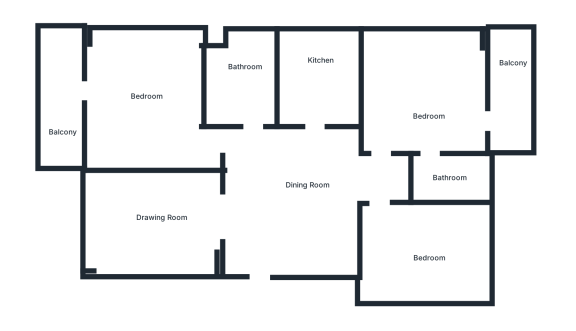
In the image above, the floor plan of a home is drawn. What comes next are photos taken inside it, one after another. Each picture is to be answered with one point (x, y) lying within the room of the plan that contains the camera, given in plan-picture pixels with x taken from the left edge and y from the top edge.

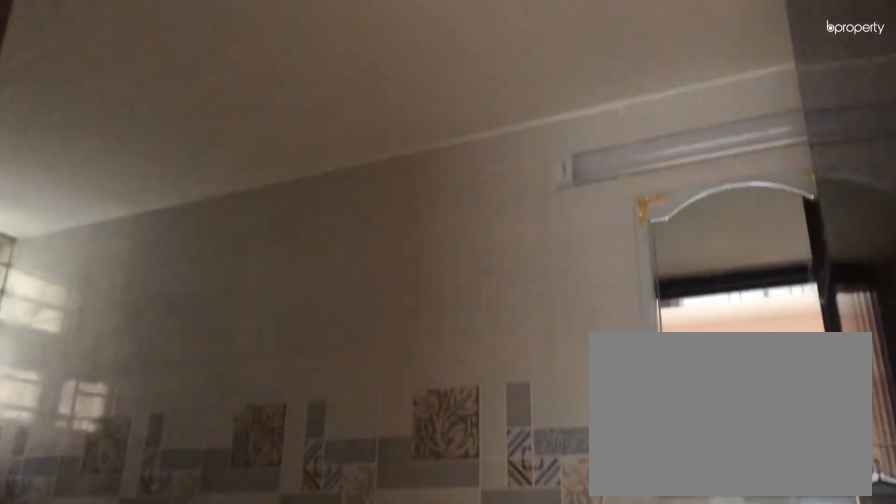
(451, 176)
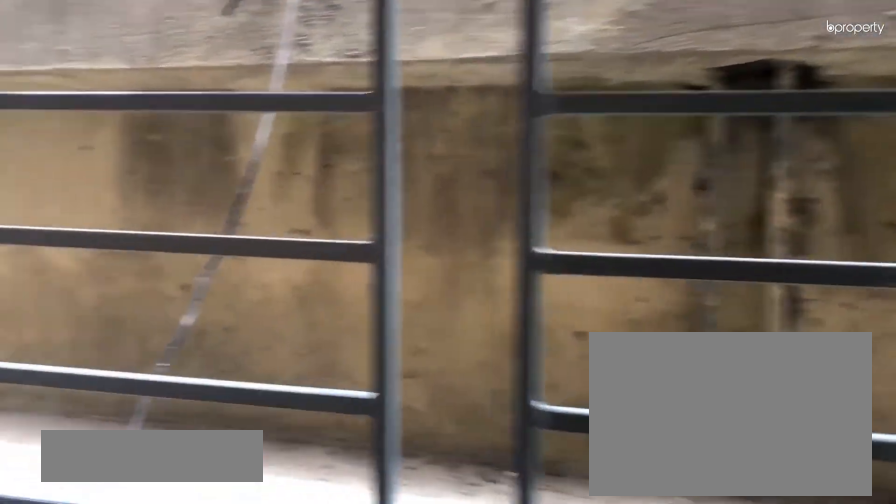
(510, 77)
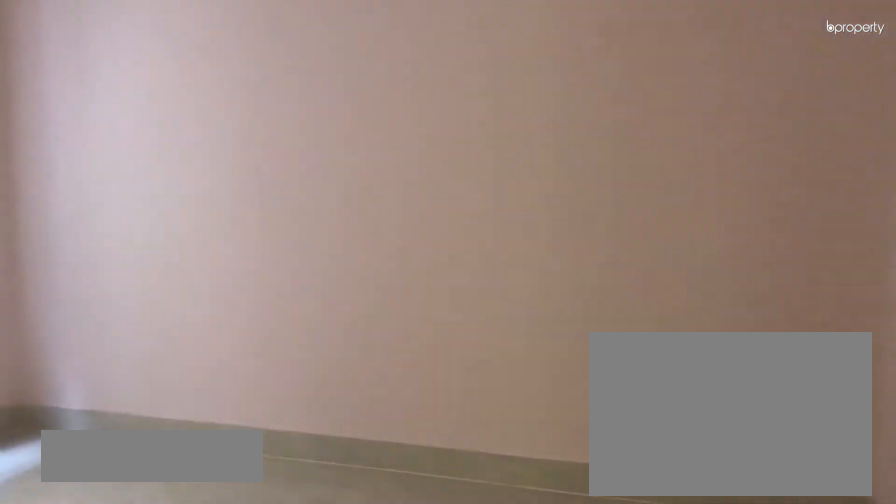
(428, 259)
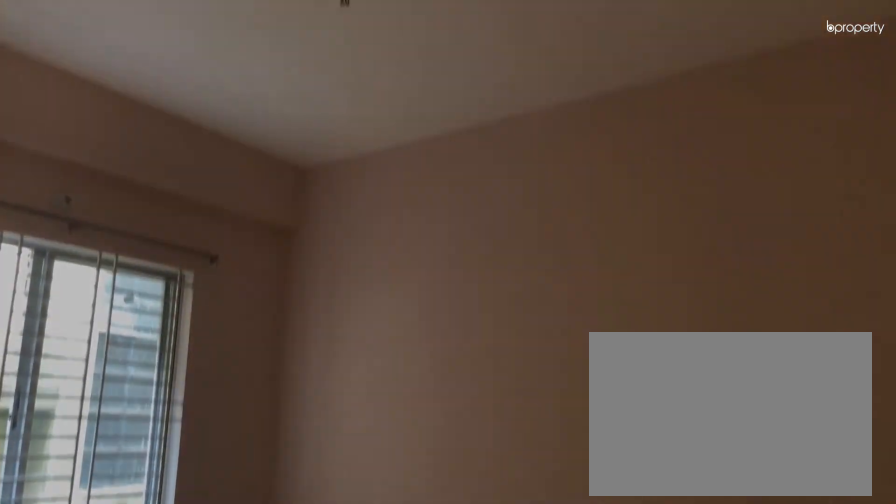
(429, 259)
